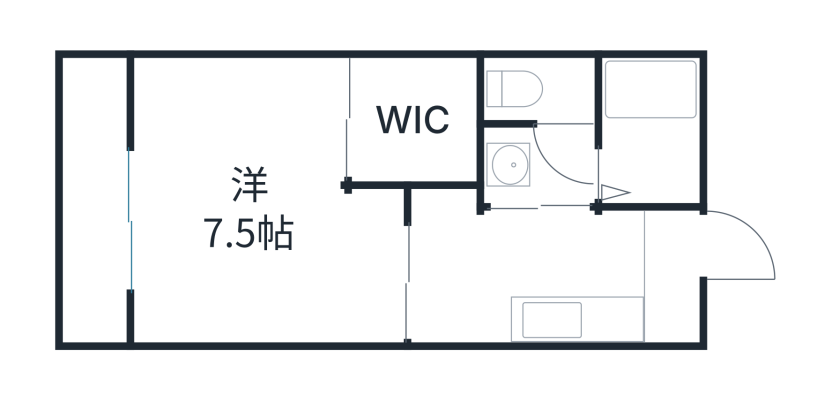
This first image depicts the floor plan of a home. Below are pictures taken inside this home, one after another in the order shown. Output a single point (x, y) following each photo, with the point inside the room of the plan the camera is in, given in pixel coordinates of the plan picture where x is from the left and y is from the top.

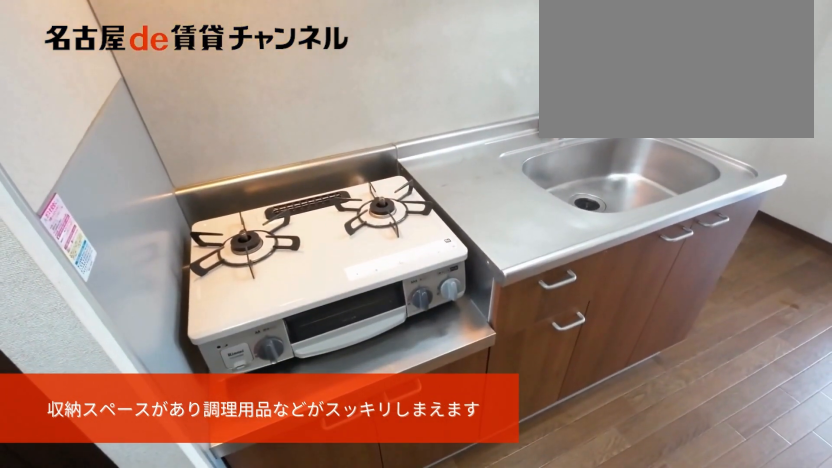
(574, 322)
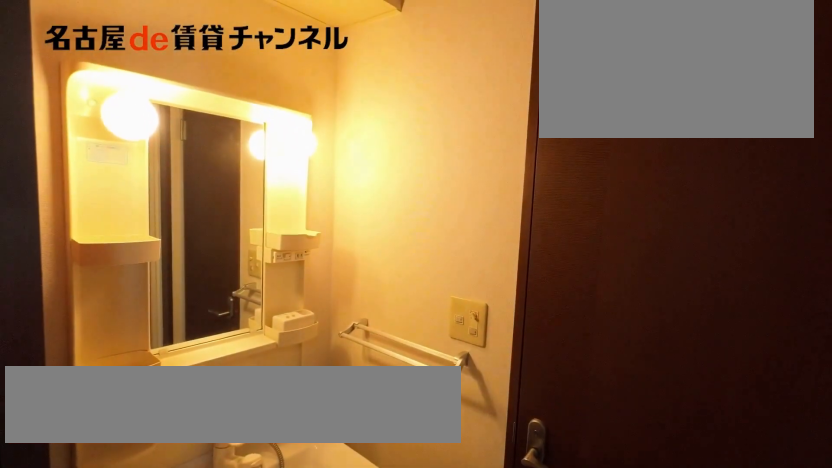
(542, 167)
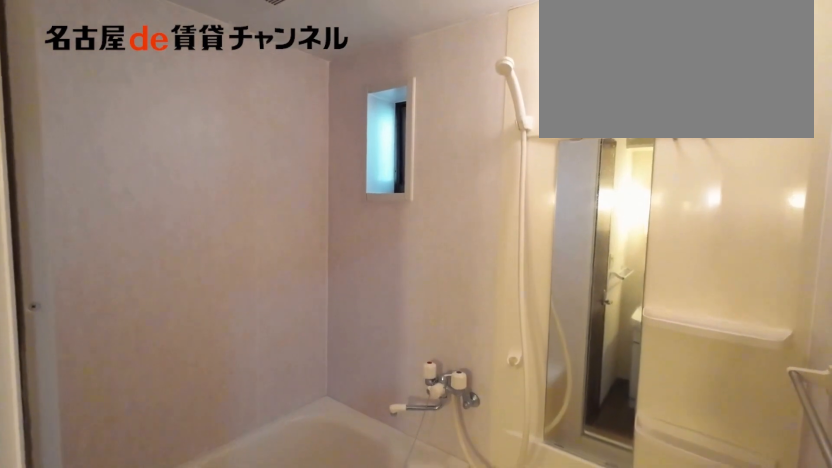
(652, 132)
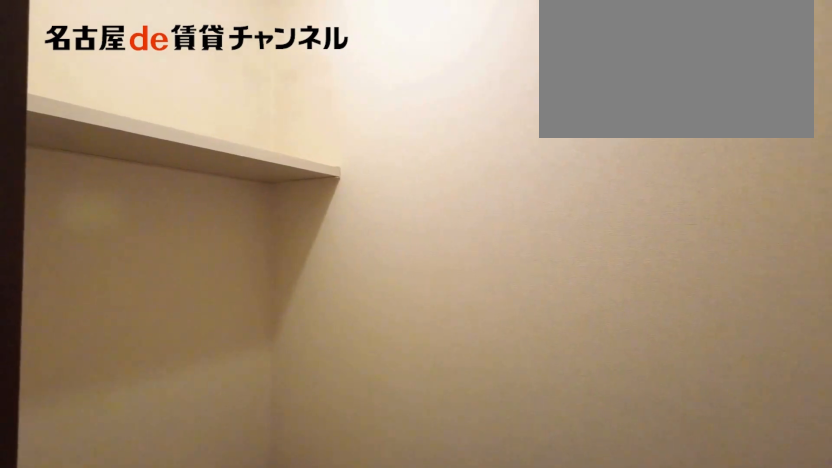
(543, 88)
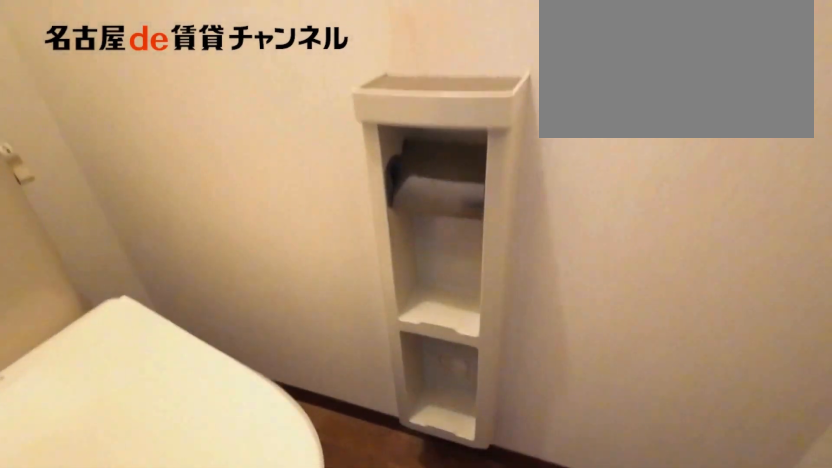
(543, 88)
